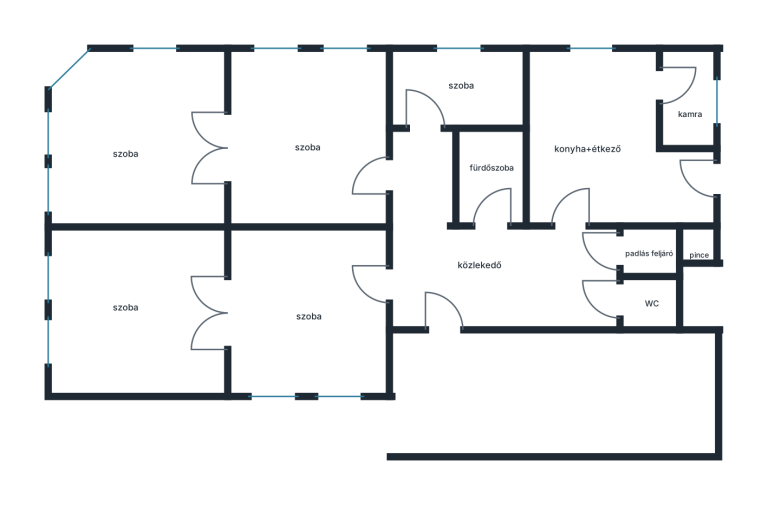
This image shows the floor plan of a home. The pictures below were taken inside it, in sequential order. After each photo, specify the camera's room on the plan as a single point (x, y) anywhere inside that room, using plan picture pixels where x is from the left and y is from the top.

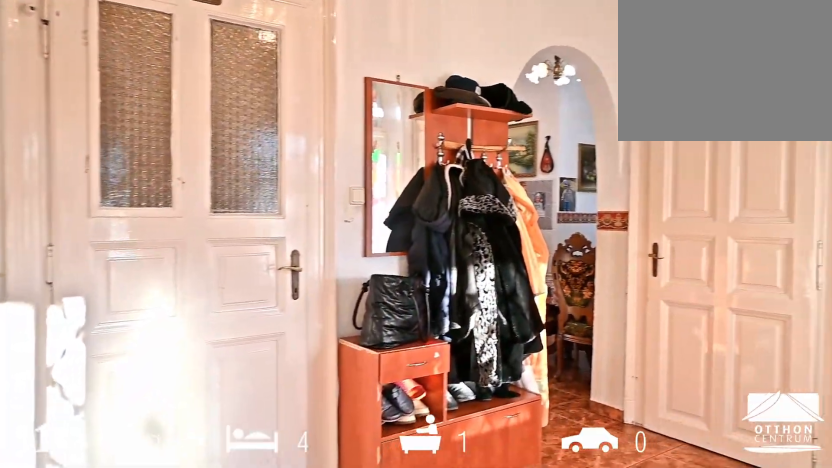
(501, 281)
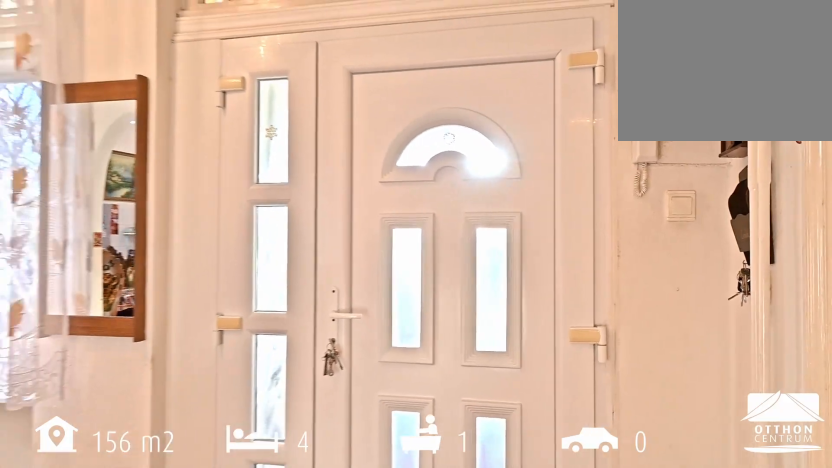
(501, 282)
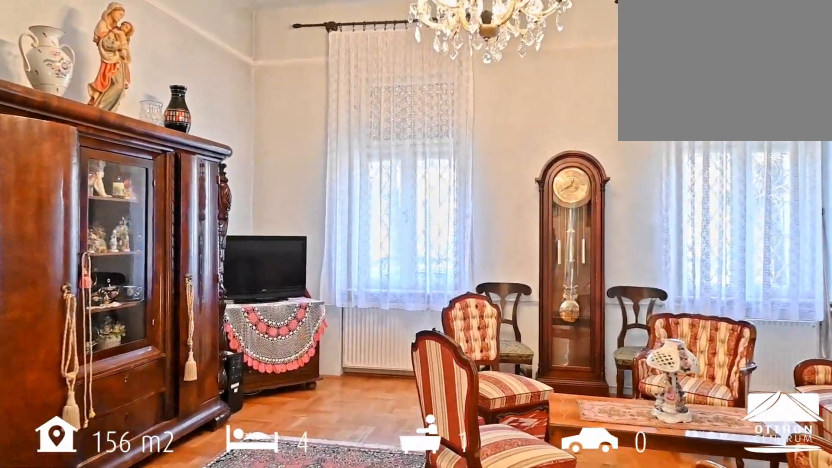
(128, 313)
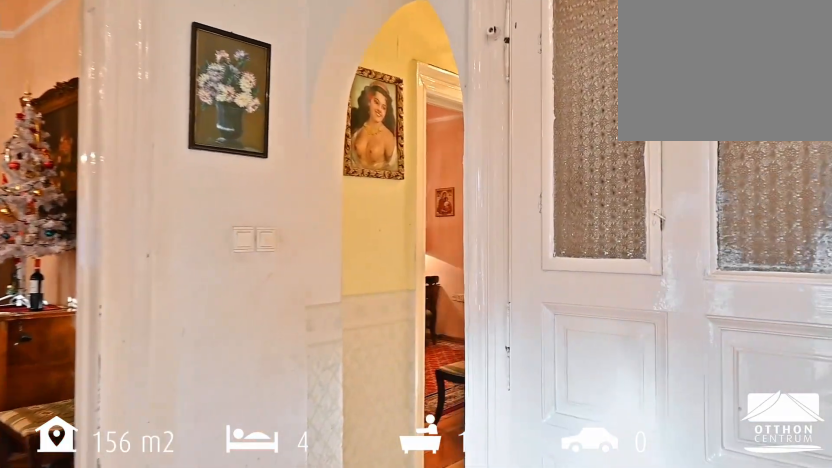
(501, 282)
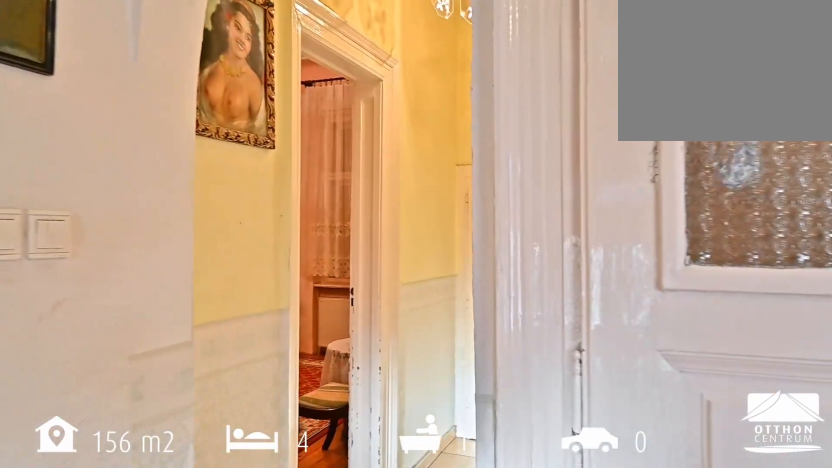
(501, 282)
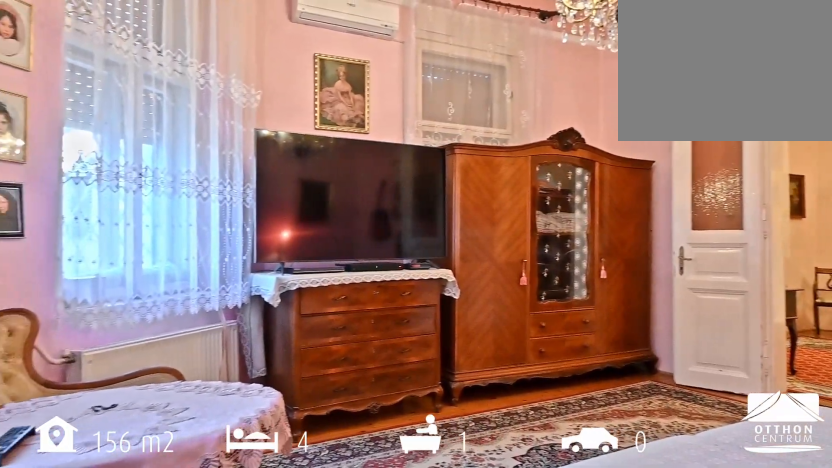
(137, 146)
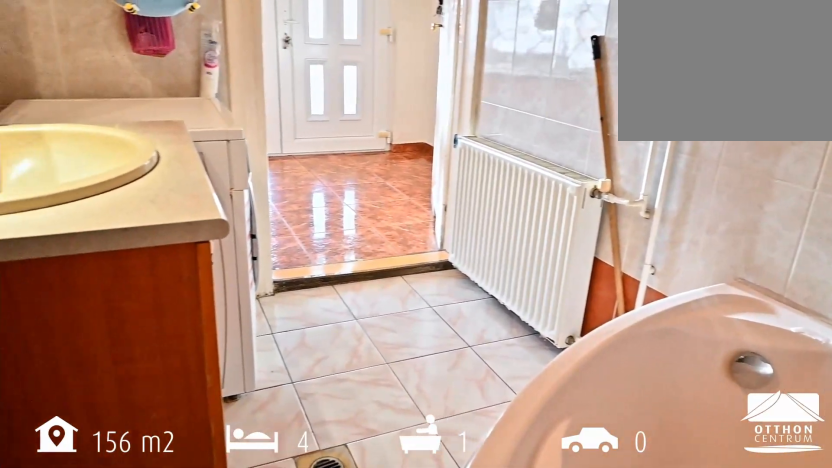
(492, 177)
